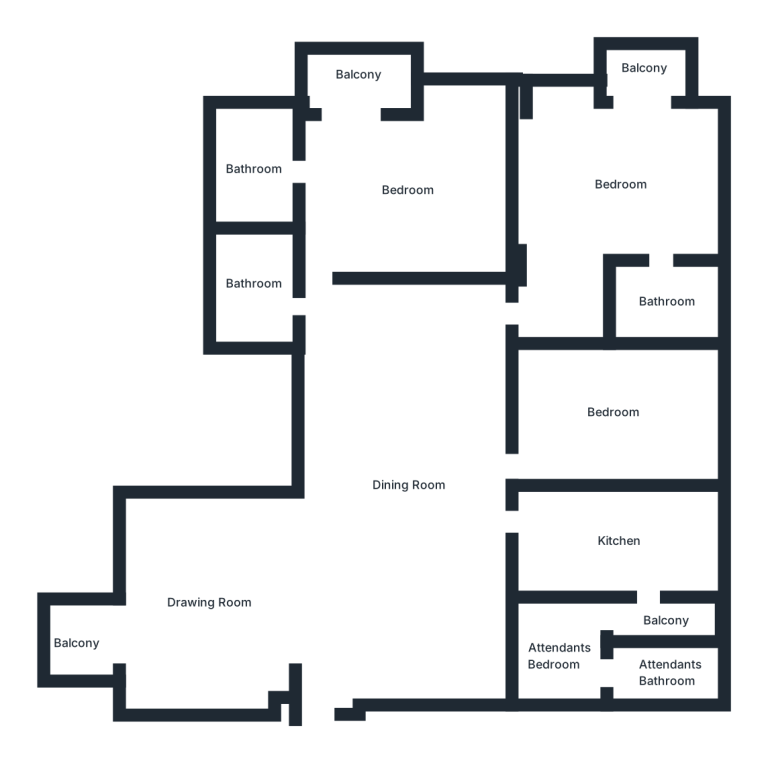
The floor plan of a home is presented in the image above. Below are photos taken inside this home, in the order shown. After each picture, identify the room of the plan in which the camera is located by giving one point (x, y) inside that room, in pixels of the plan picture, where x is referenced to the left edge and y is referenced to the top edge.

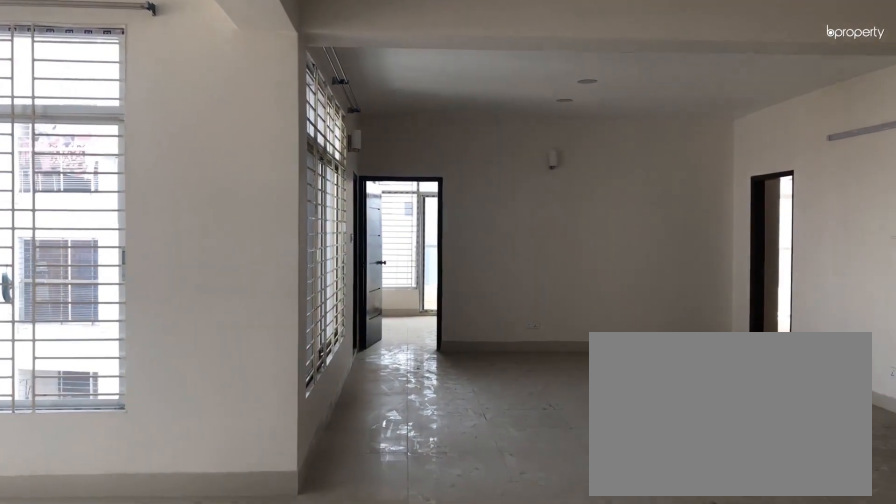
(334, 653)
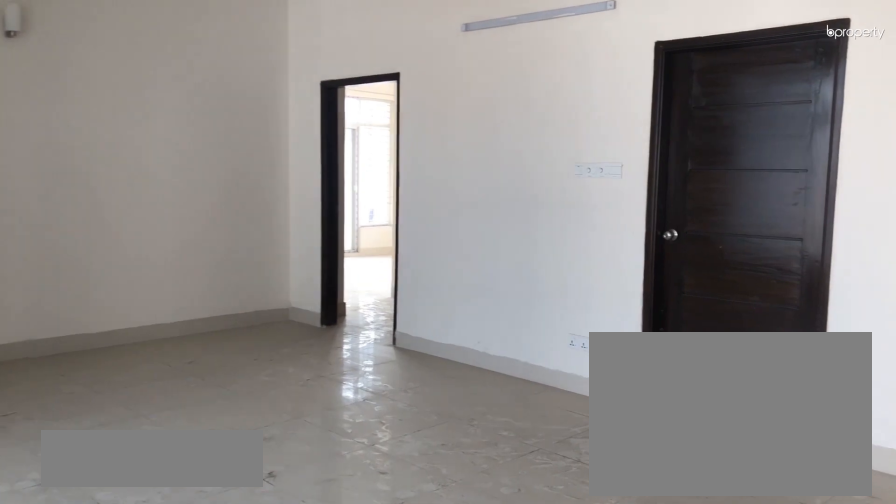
(407, 485)
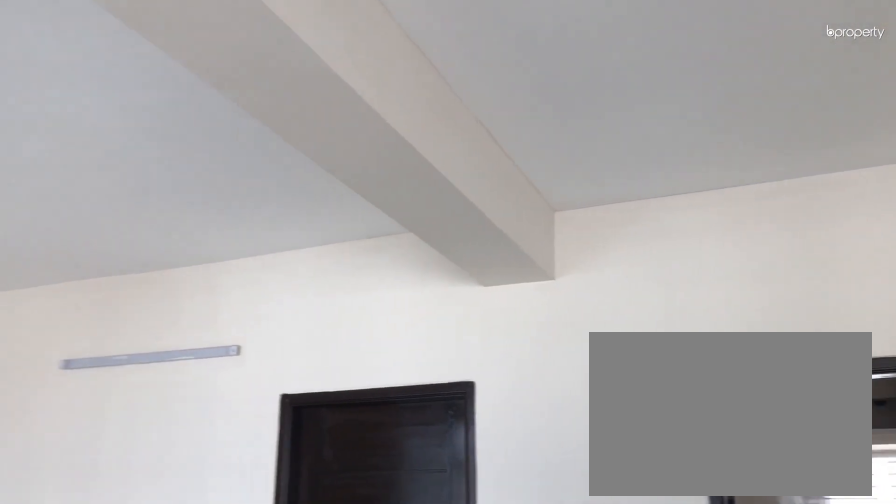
(407, 485)
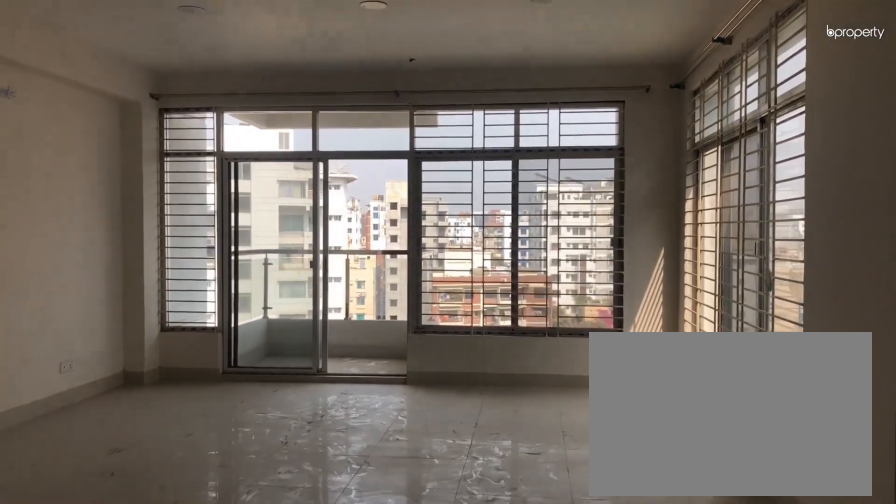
(275, 600)
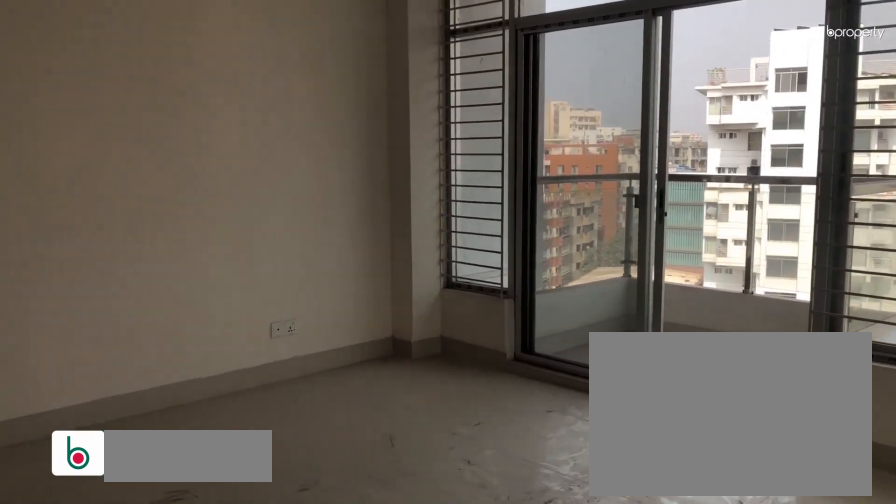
(197, 603)
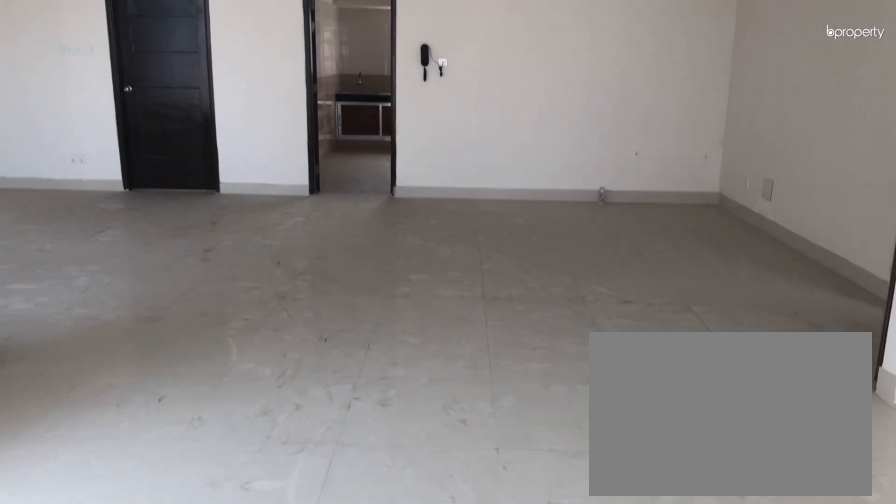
(197, 603)
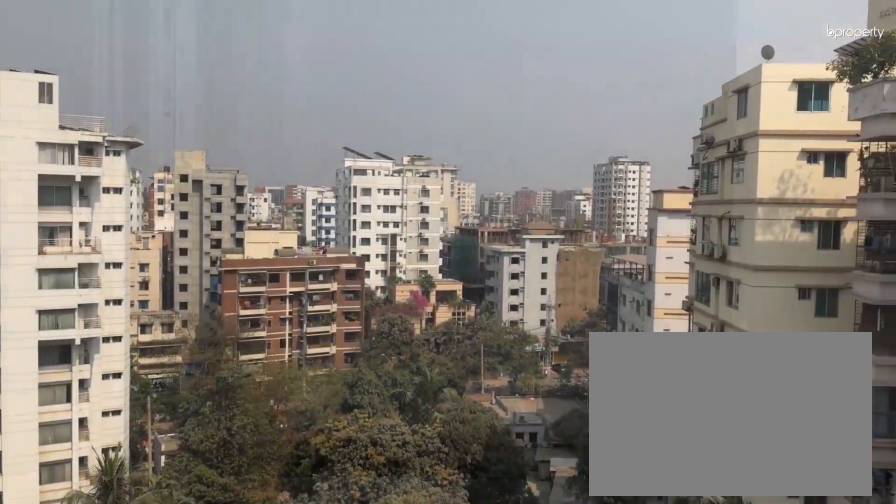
(70, 644)
